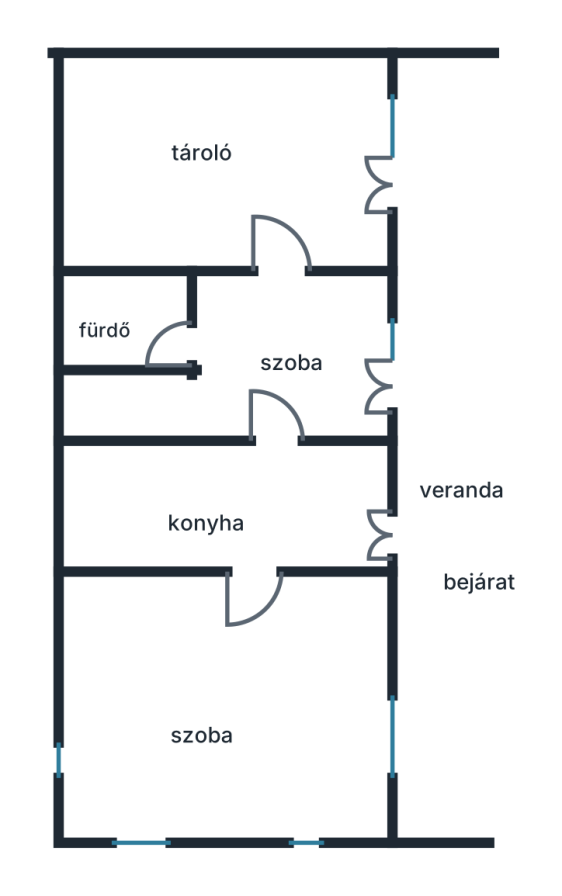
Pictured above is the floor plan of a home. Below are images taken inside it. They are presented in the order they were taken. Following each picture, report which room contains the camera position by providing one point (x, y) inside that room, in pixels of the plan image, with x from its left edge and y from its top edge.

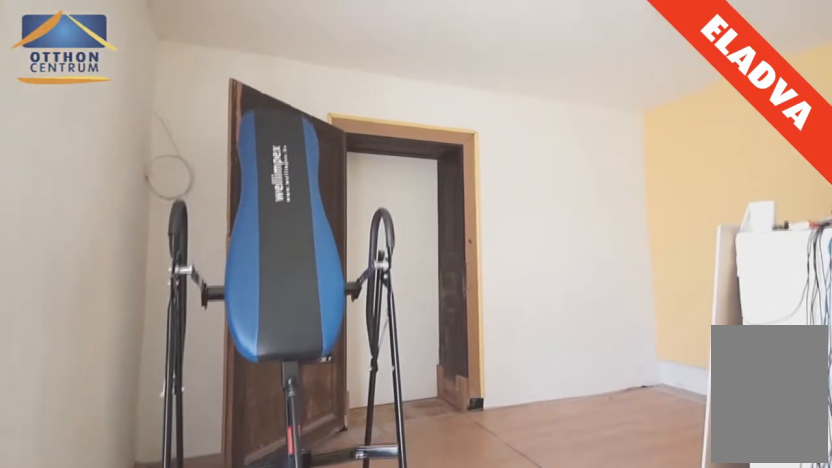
(310, 370)
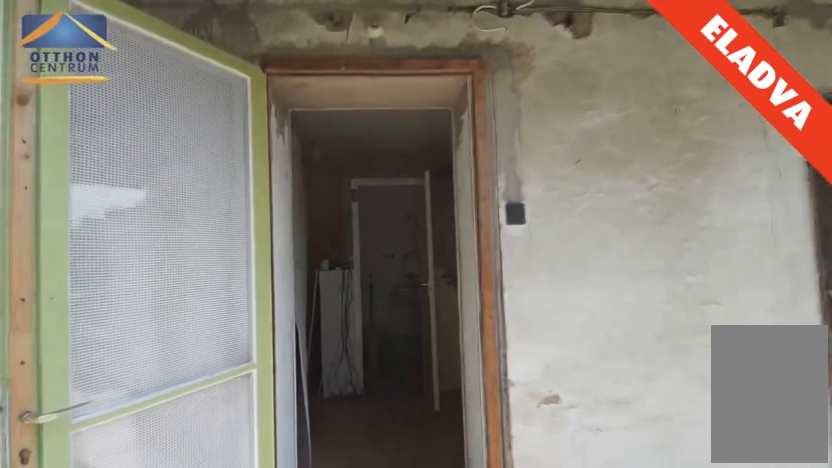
(451, 371)
